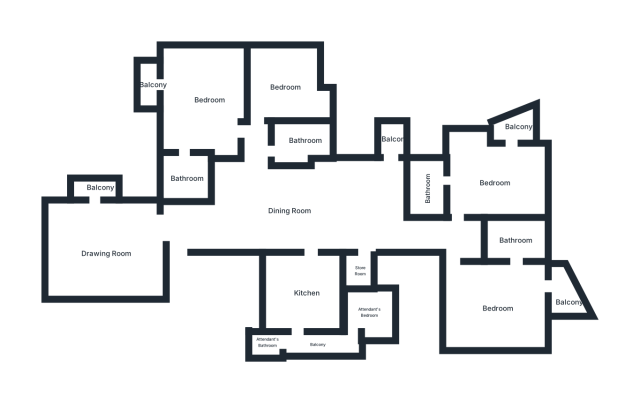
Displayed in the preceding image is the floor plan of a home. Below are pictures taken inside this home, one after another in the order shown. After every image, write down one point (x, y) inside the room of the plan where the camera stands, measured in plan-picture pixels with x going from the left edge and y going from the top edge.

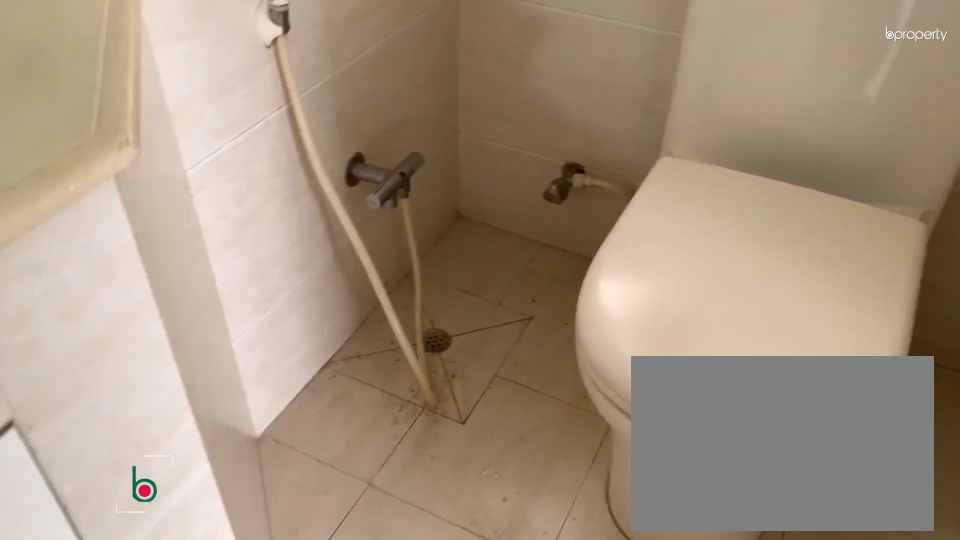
(517, 242)
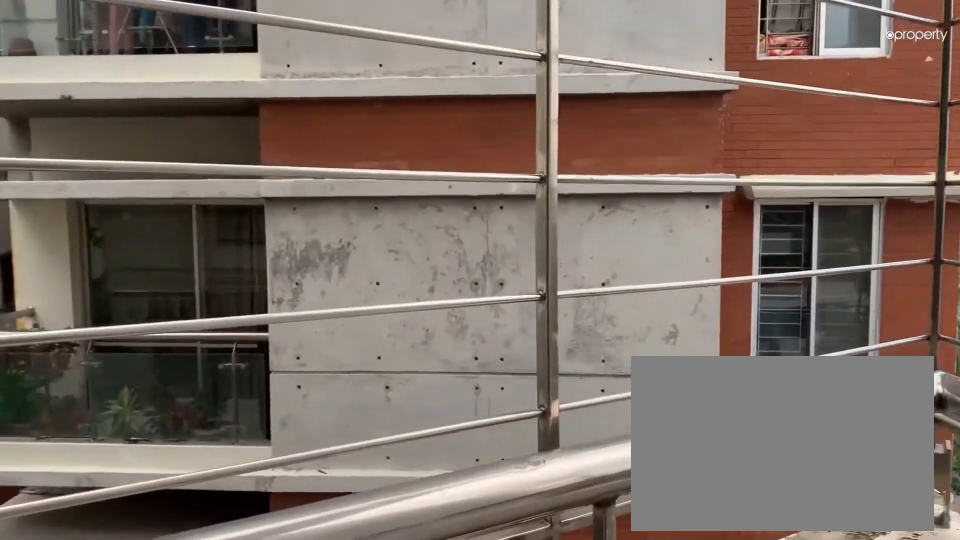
(567, 301)
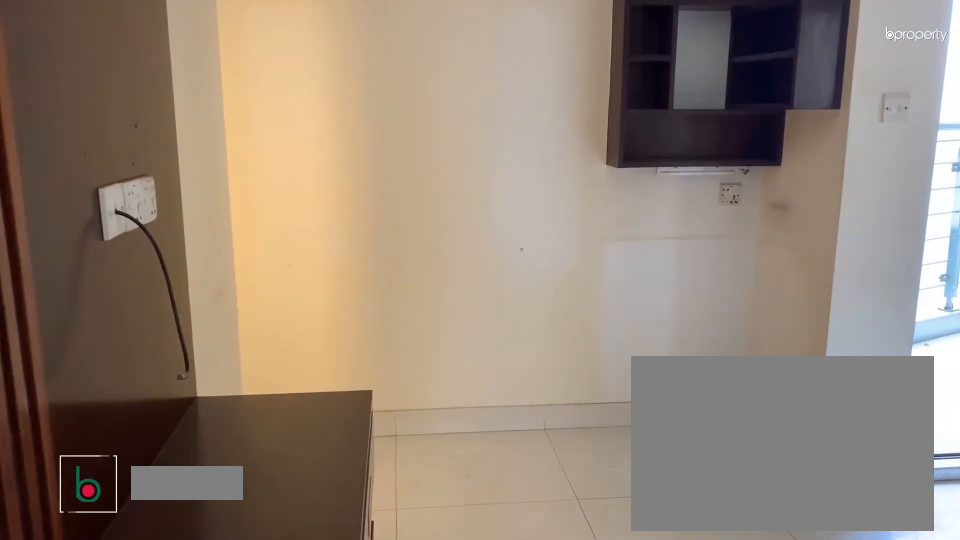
(496, 178)
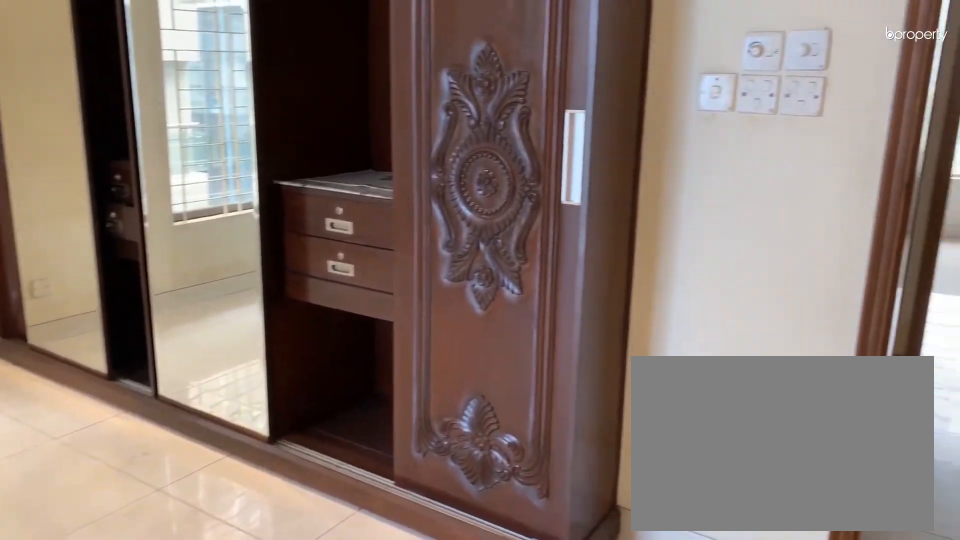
(496, 178)
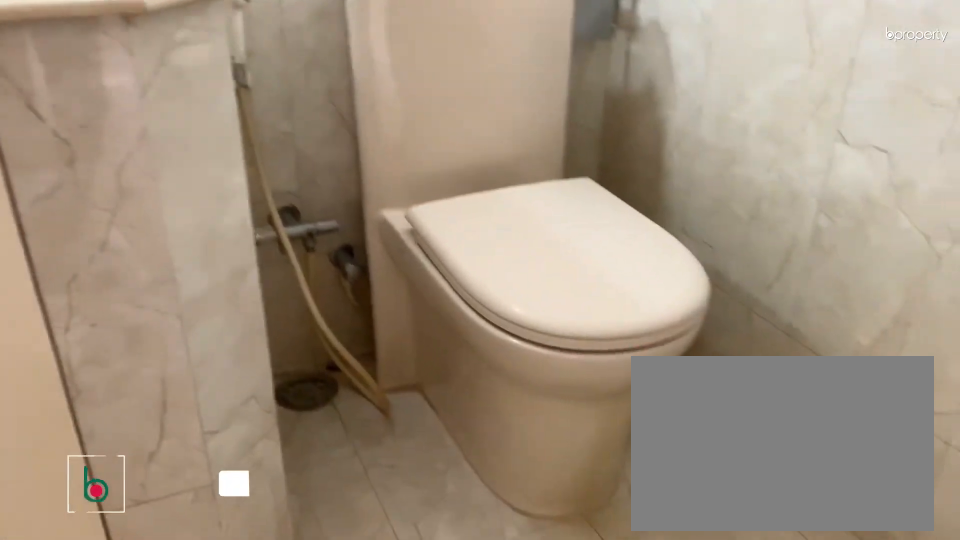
(428, 188)
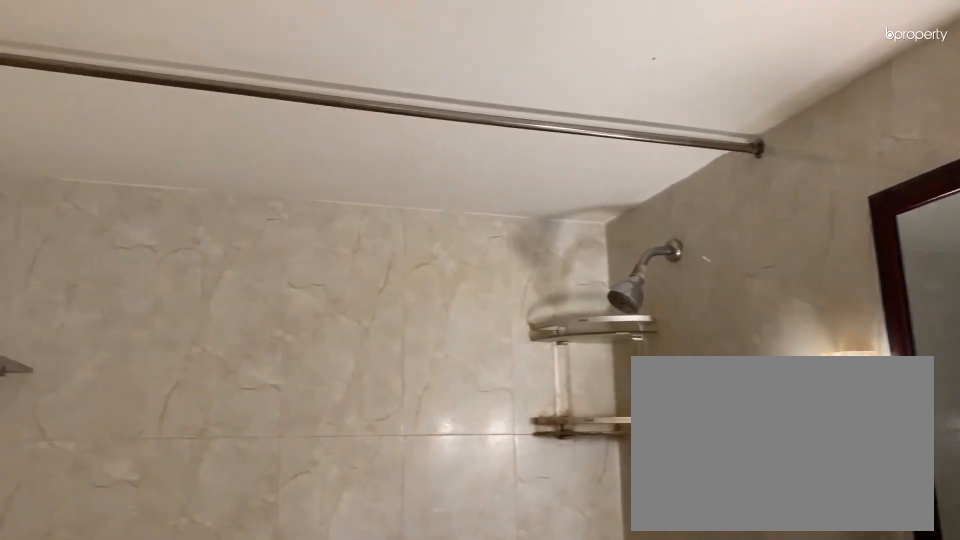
(428, 188)
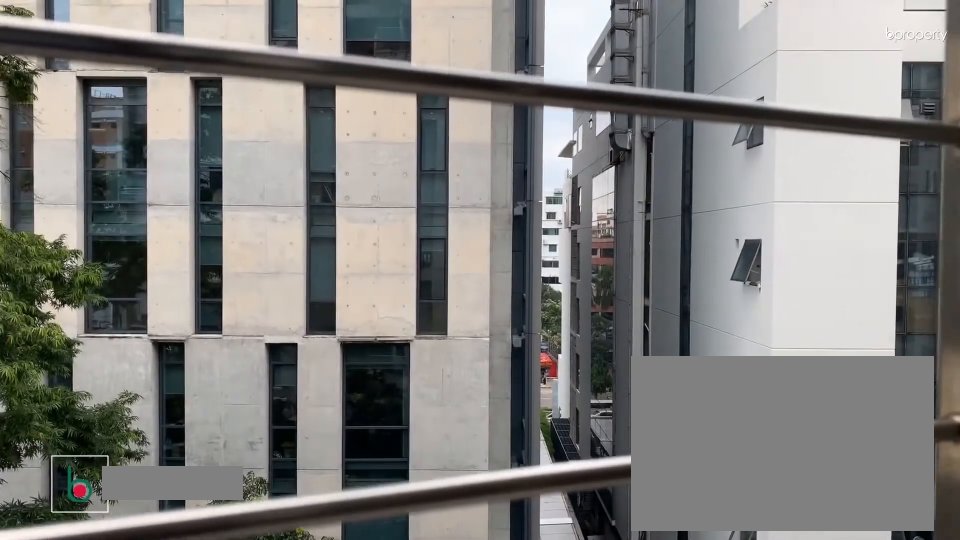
(521, 127)
